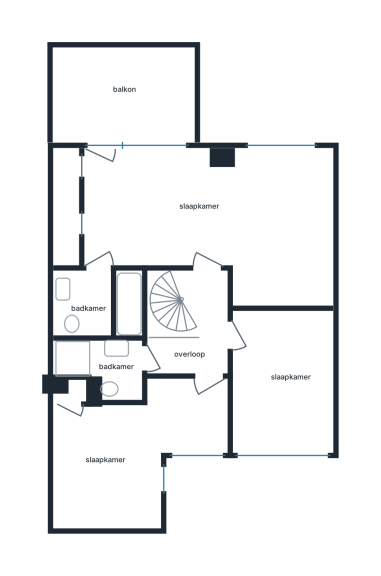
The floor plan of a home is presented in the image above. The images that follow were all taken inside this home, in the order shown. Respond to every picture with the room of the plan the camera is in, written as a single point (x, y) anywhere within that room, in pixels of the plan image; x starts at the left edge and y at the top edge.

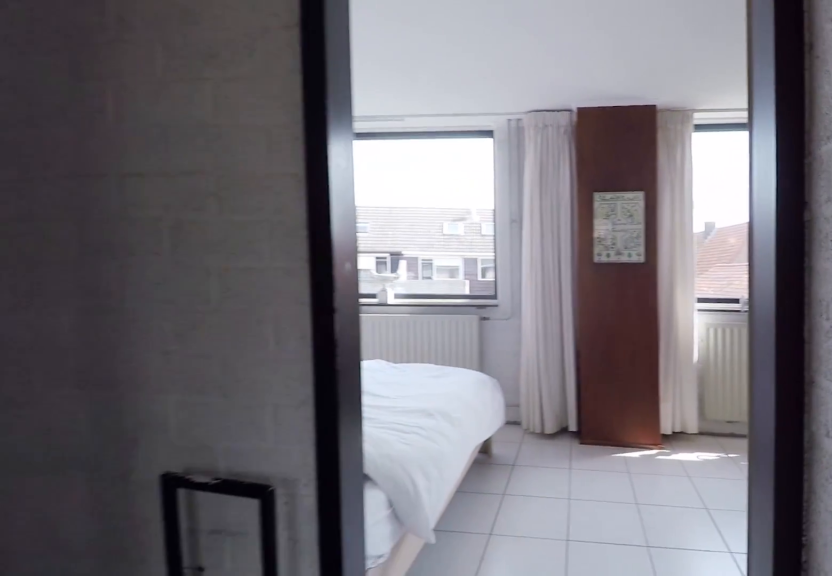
(194, 328)
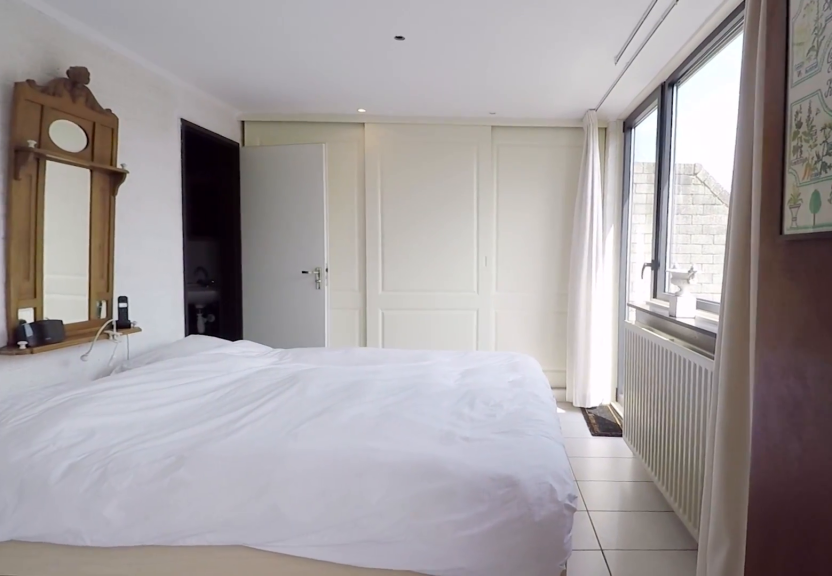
(216, 222)
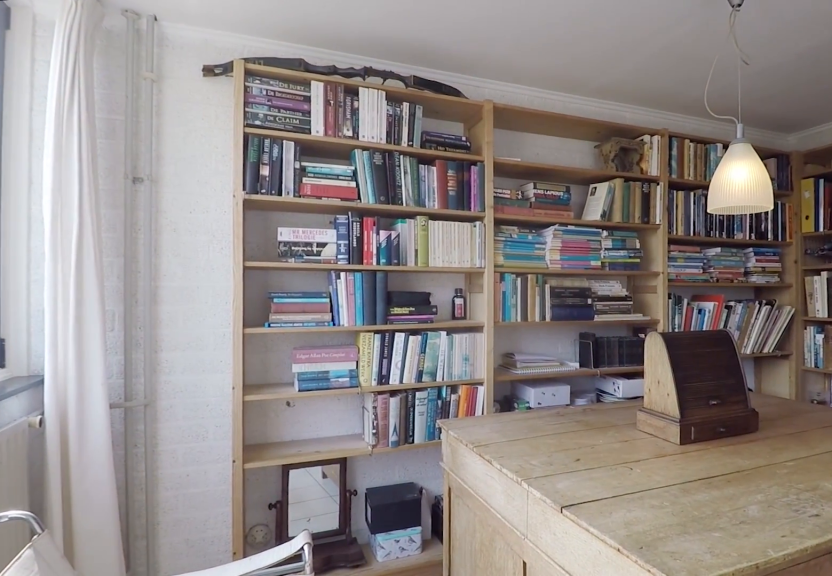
(216, 222)
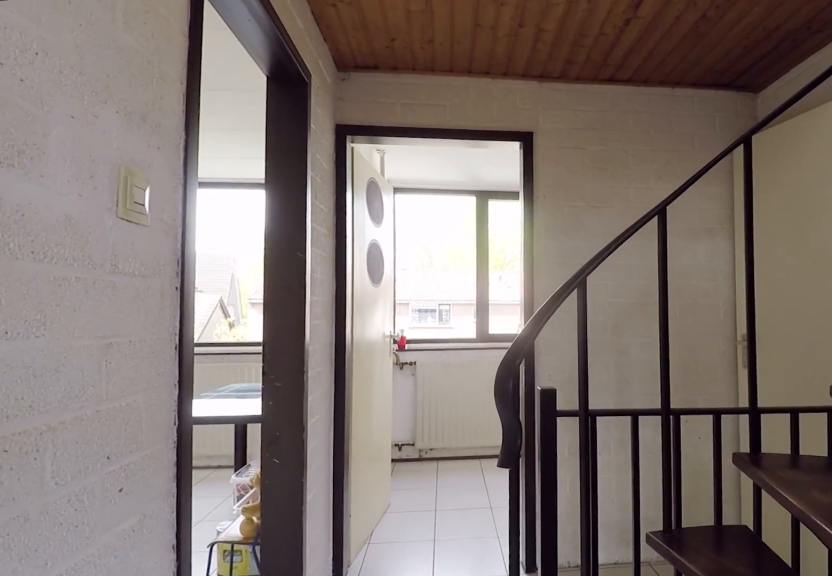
(194, 329)
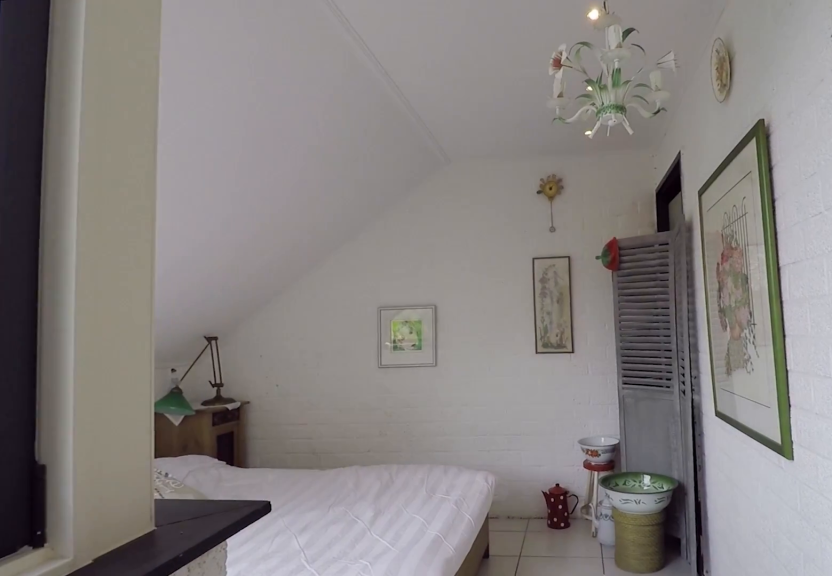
(136, 439)
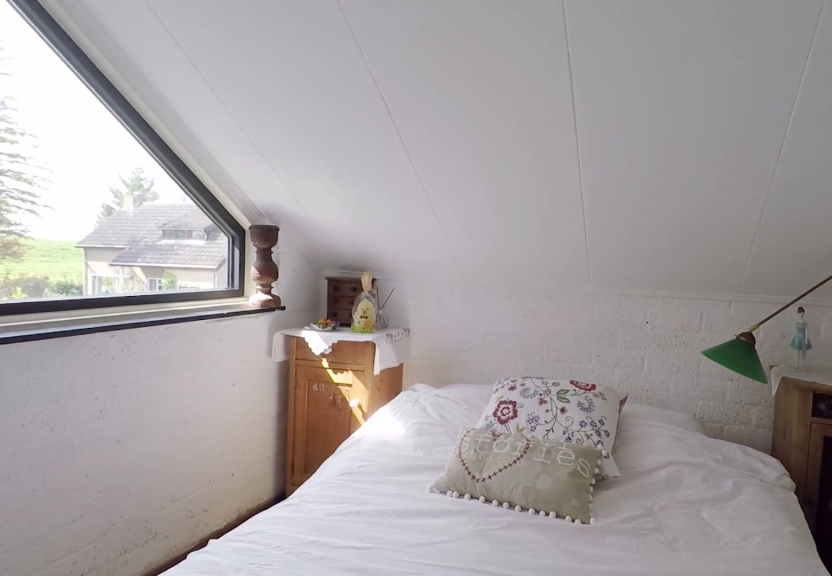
(136, 439)
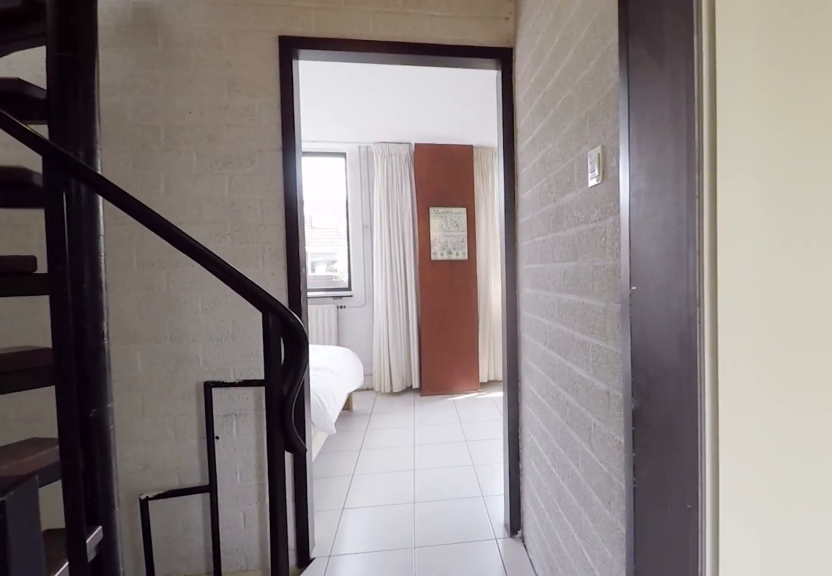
(194, 329)
